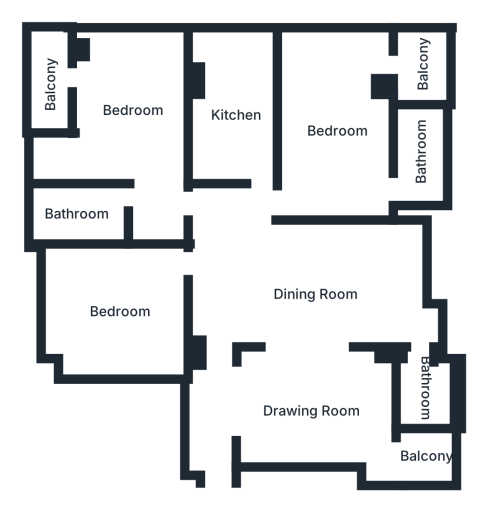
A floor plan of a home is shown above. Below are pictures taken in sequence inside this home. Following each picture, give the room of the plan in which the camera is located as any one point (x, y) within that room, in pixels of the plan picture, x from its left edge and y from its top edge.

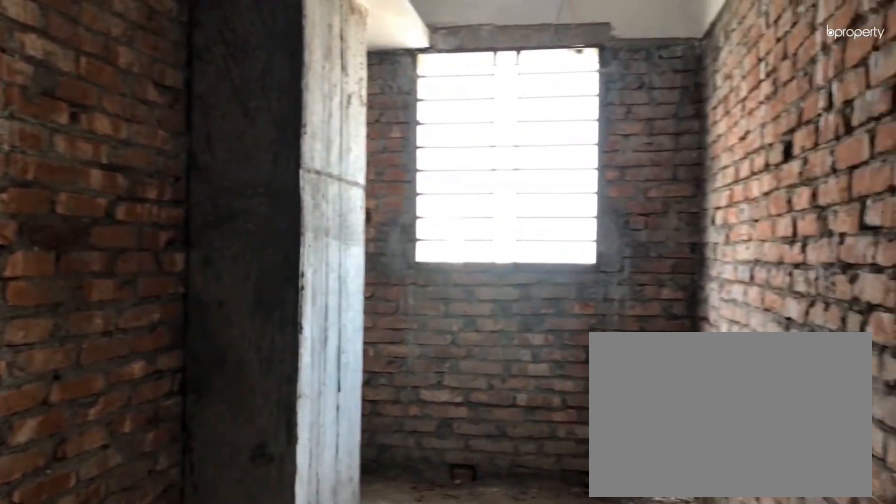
(240, 109)
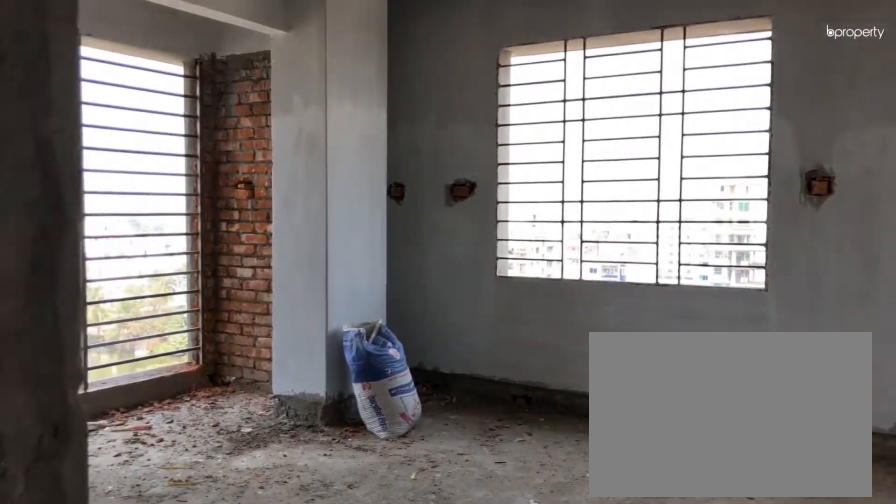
(135, 110)
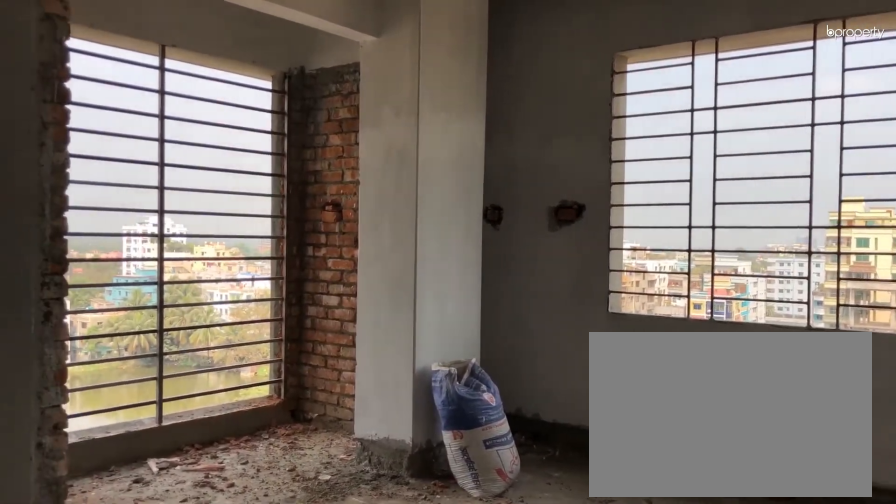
(135, 110)
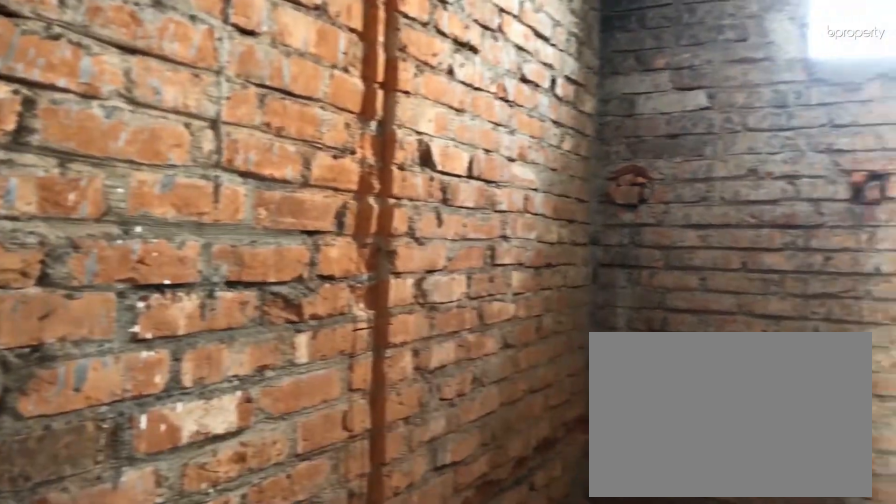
(84, 213)
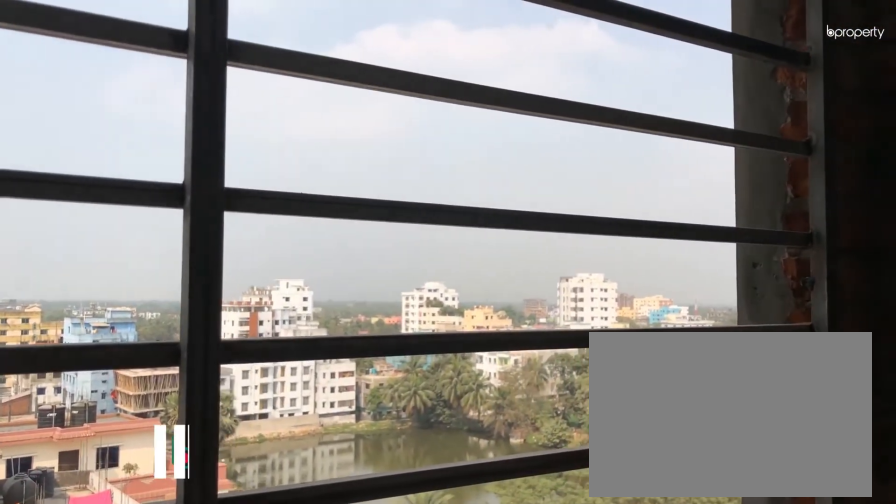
(52, 69)
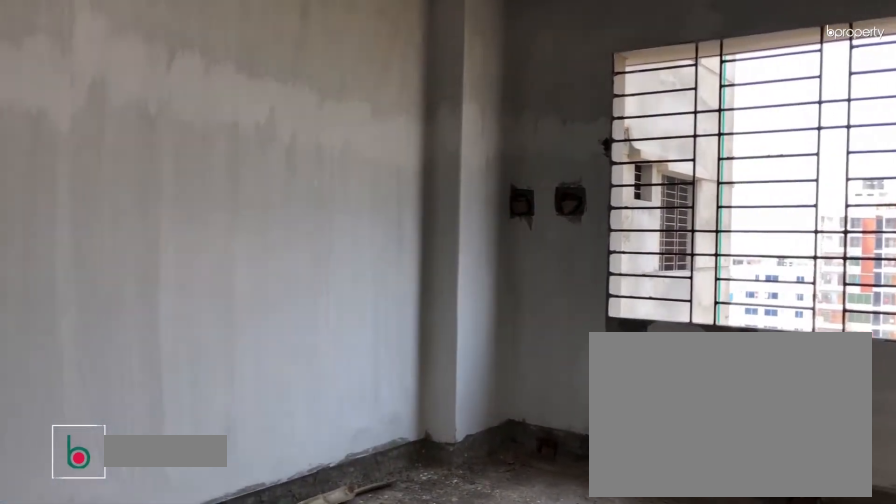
(133, 311)
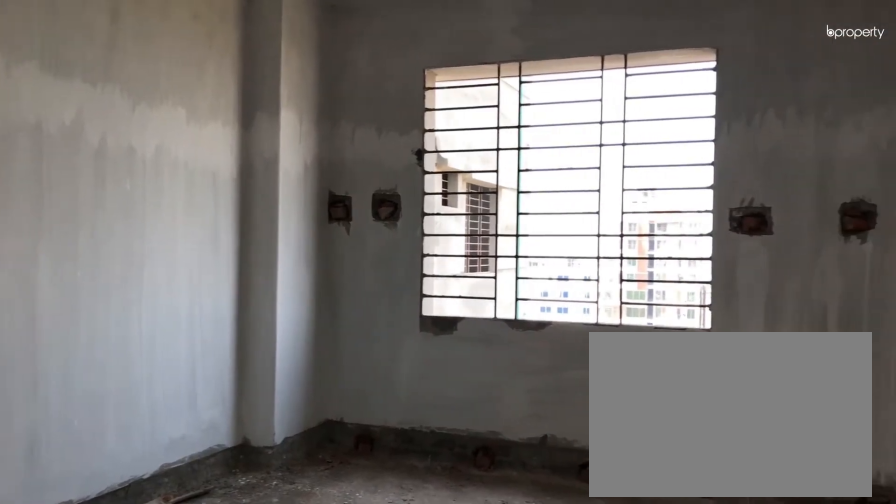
(133, 311)
